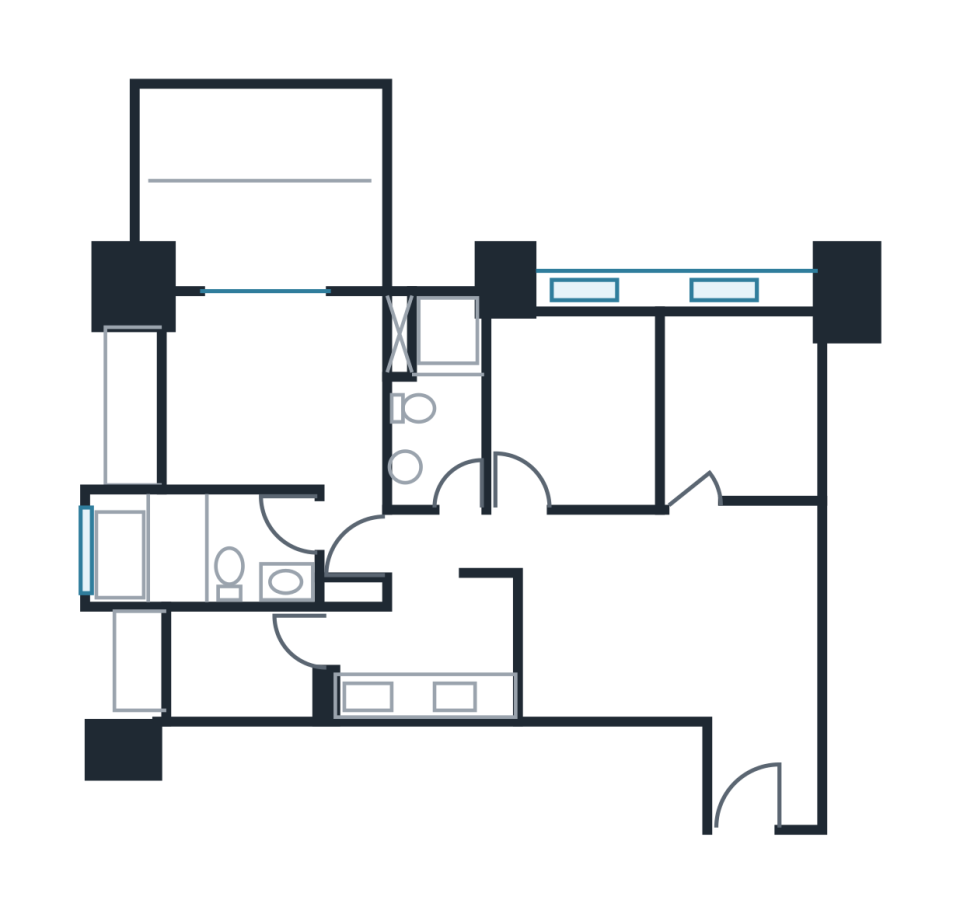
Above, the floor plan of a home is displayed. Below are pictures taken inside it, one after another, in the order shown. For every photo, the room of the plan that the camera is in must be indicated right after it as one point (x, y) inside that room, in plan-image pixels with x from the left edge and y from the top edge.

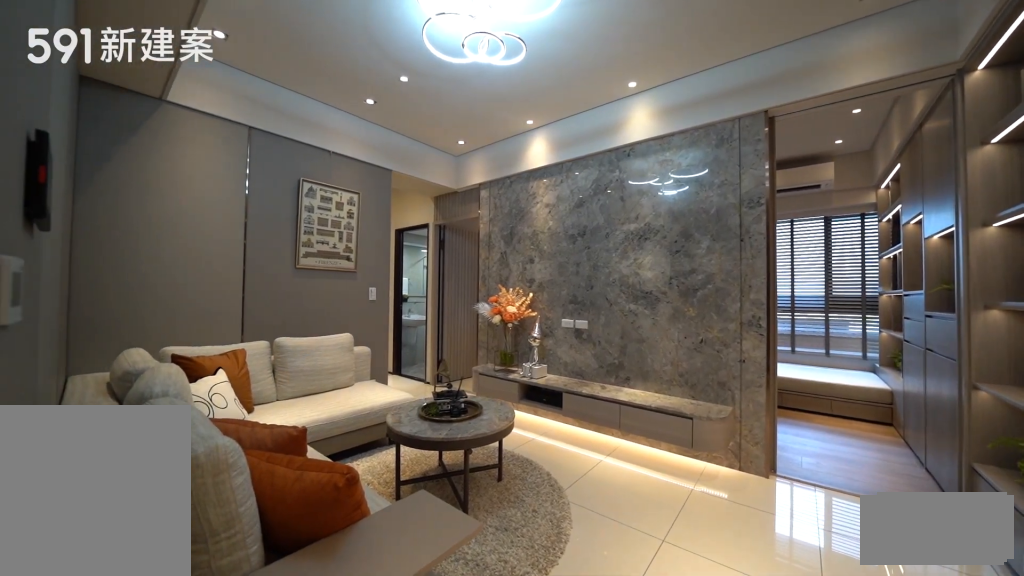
(664, 615)
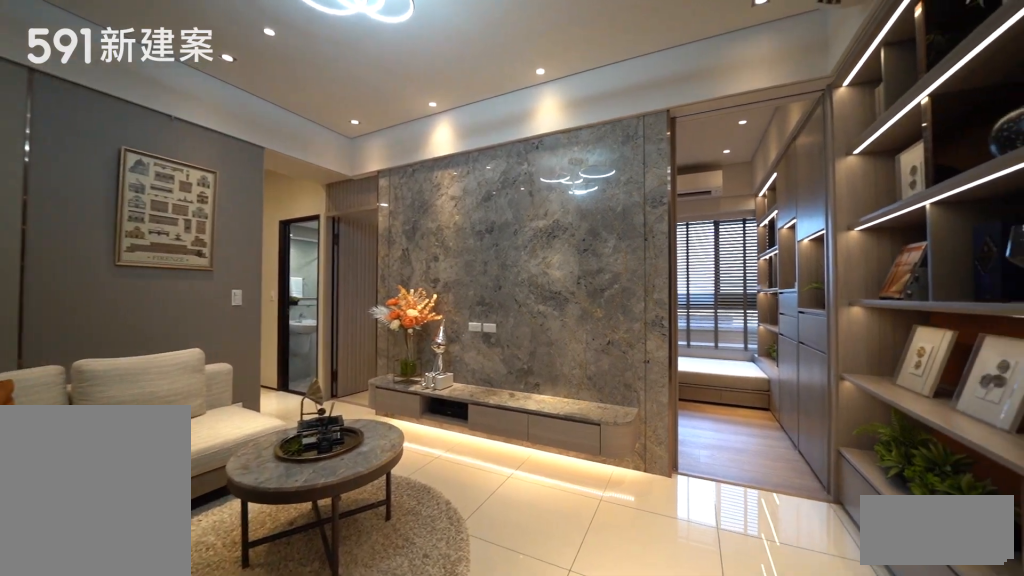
(664, 615)
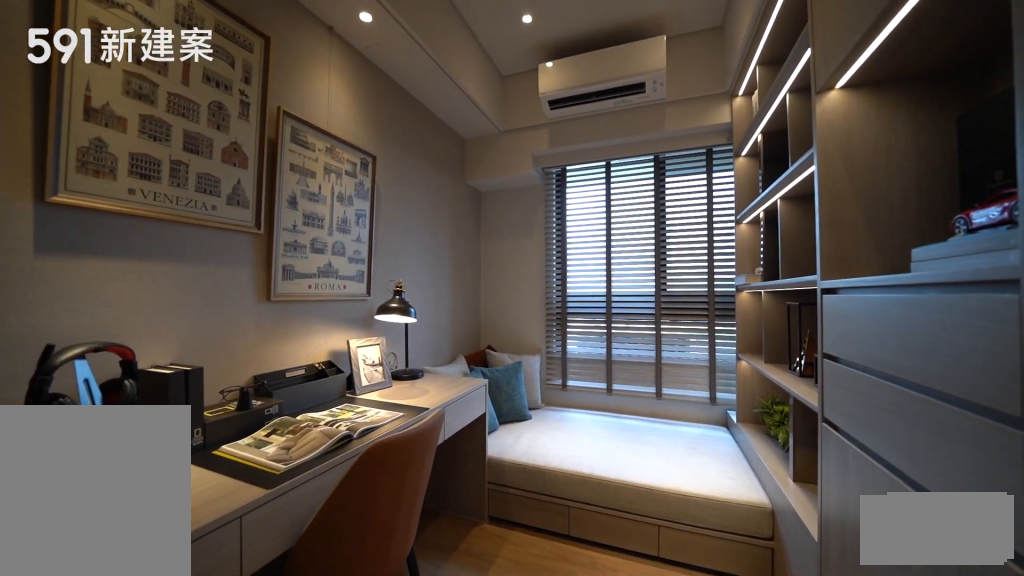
(737, 408)
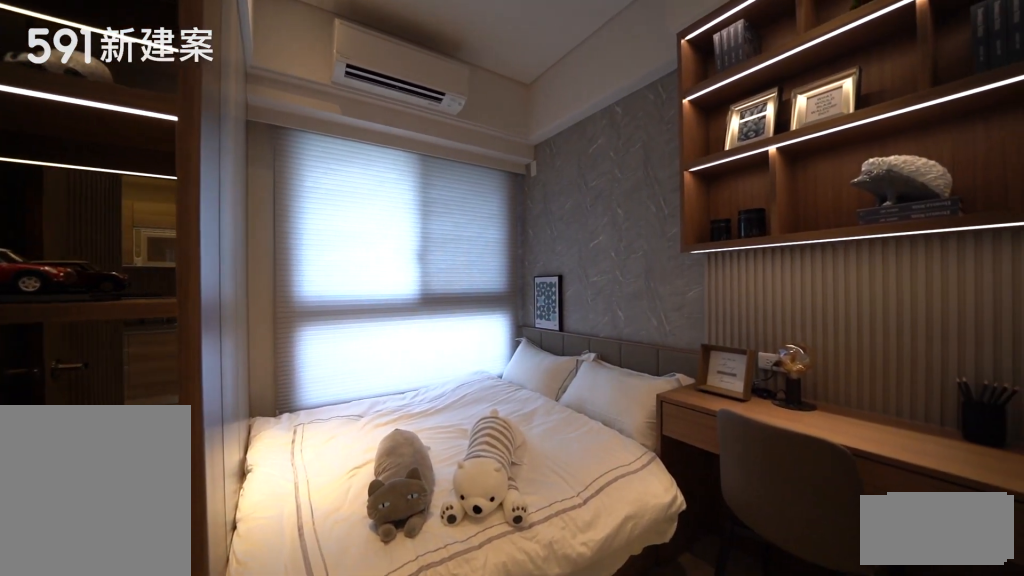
(572, 402)
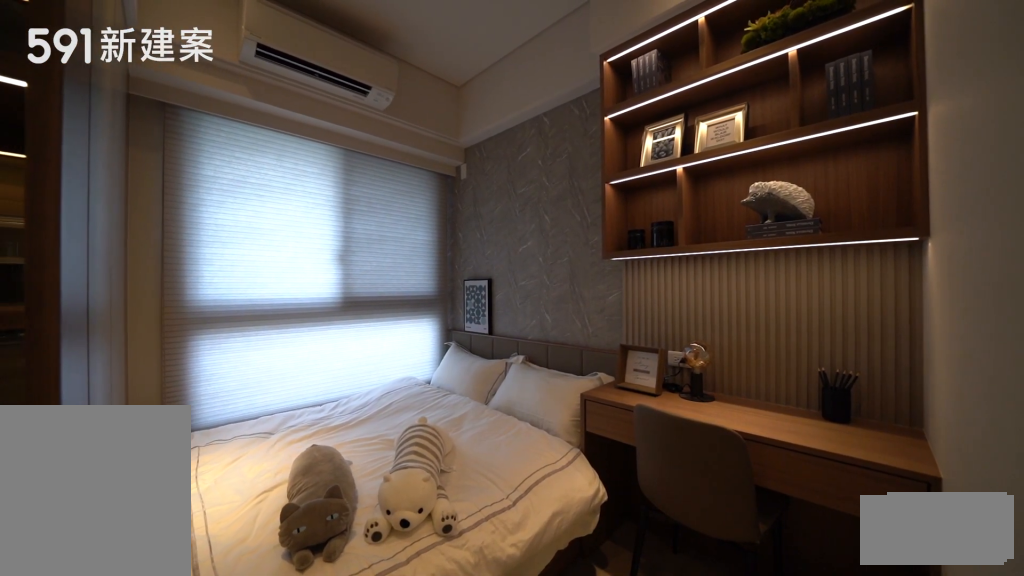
(572, 402)
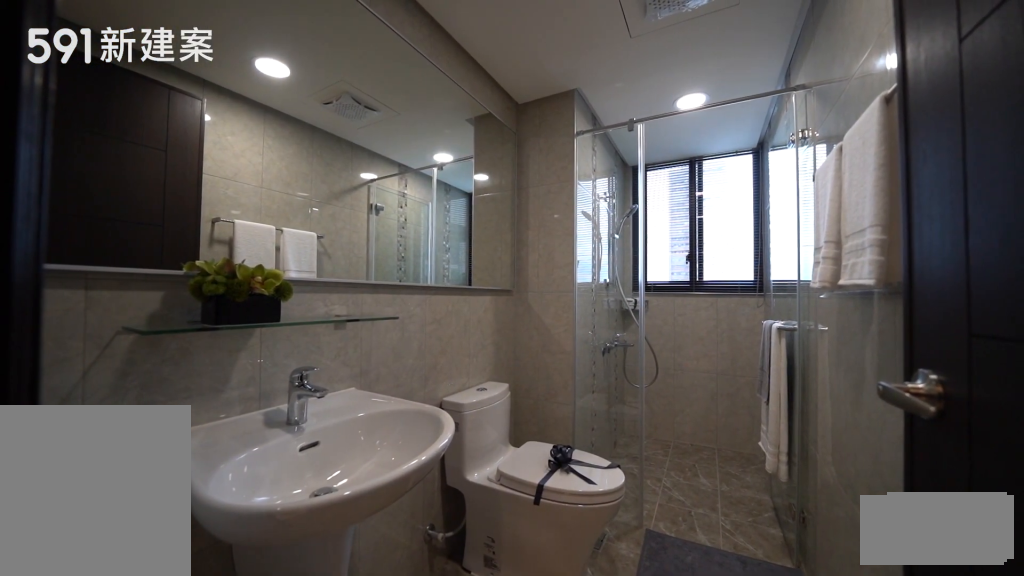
(434, 393)
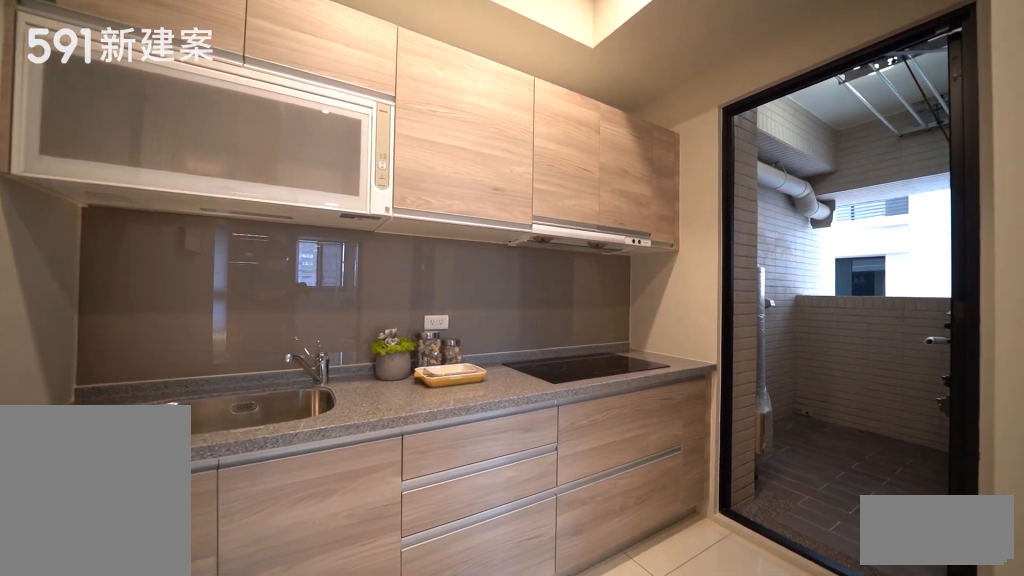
(428, 654)
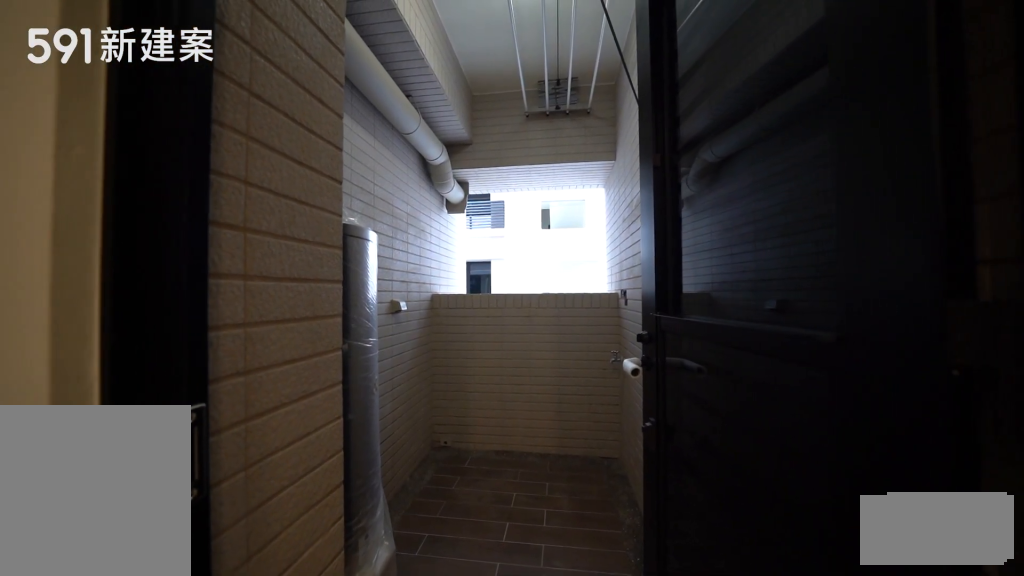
(245, 667)
